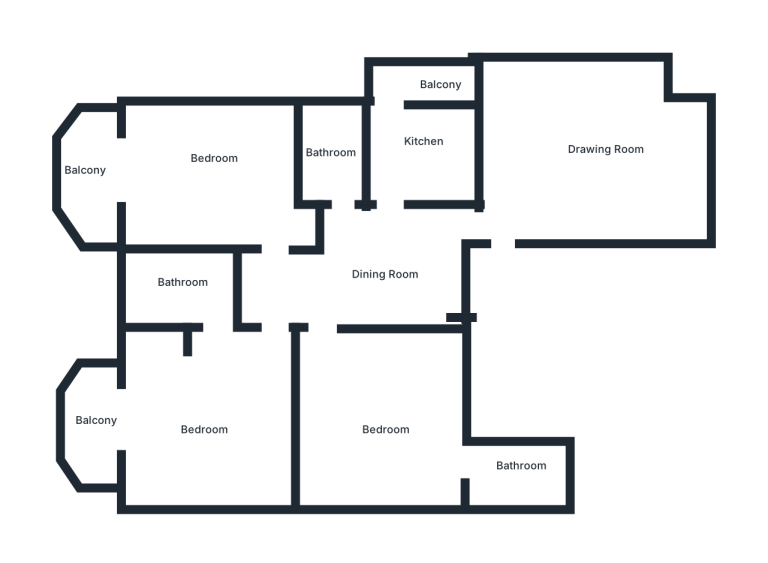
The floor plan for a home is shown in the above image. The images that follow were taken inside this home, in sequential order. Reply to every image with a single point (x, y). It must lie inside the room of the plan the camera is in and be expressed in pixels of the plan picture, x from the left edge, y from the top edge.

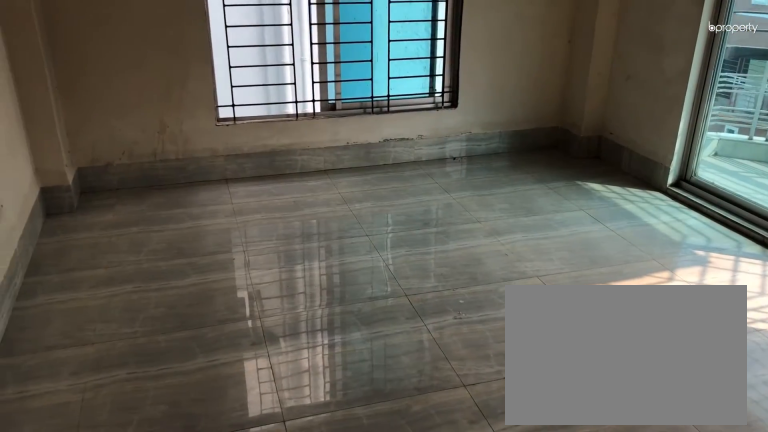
(213, 439)
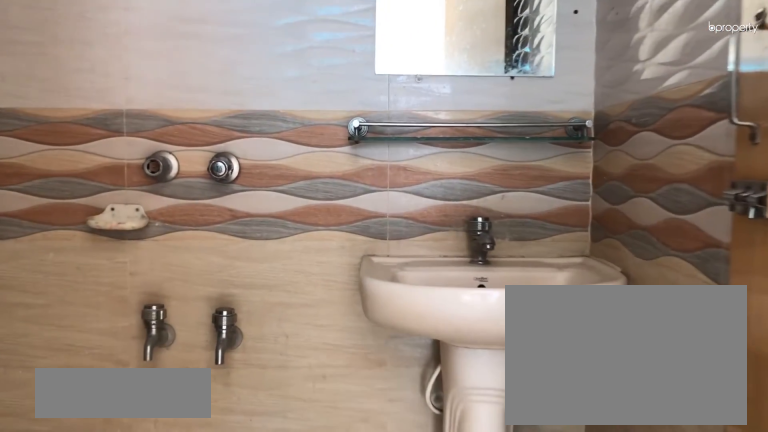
(178, 282)
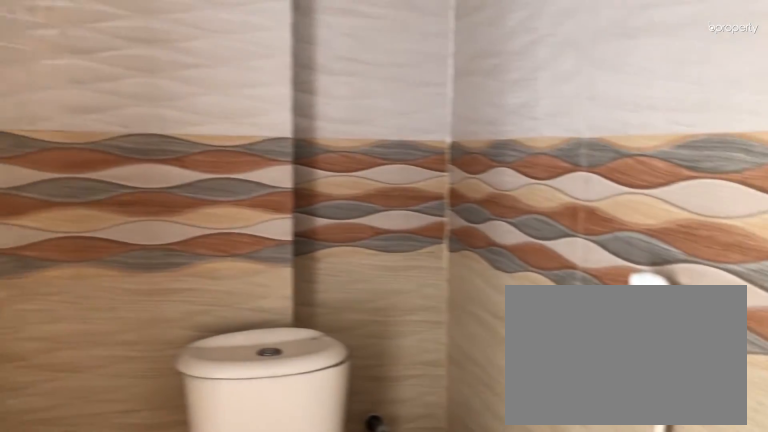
(178, 282)
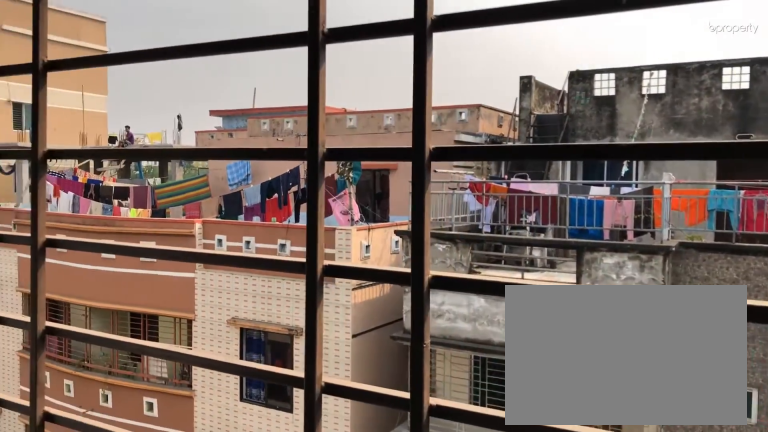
(104, 428)
